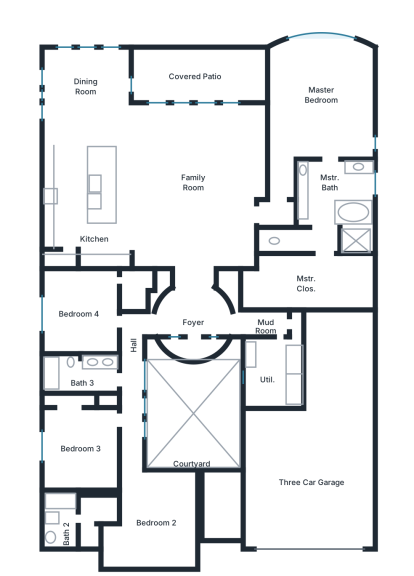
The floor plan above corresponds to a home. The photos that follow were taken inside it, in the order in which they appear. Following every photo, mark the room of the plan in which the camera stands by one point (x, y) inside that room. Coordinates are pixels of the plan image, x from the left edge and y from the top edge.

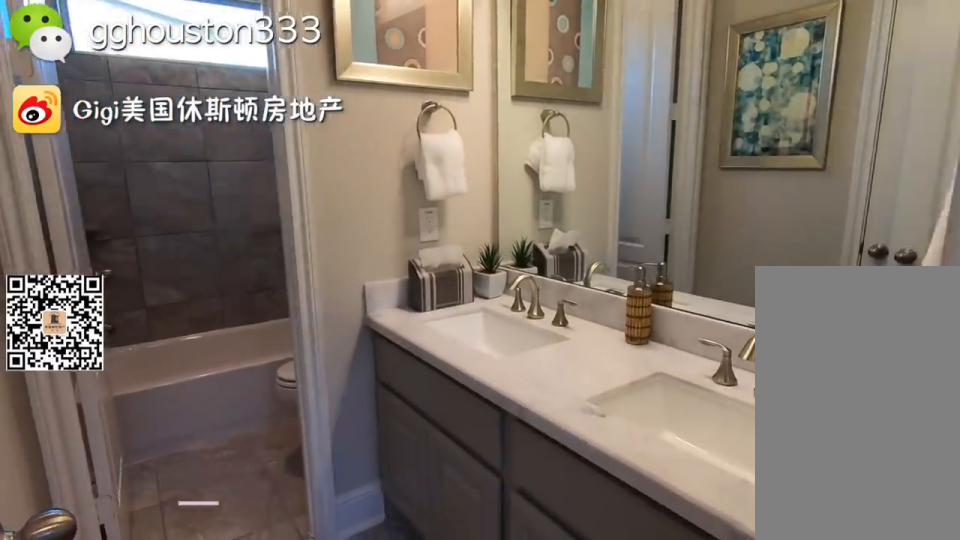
(77, 373)
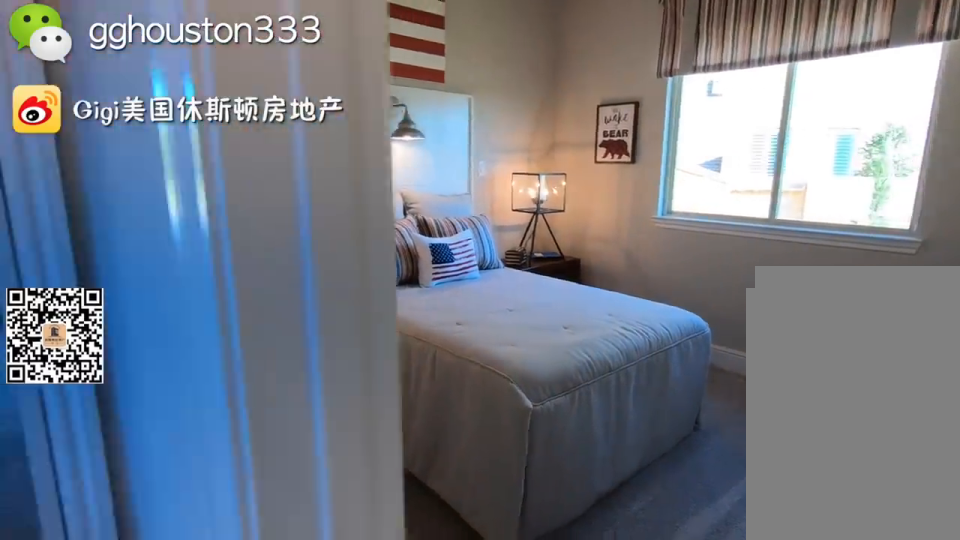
(78, 447)
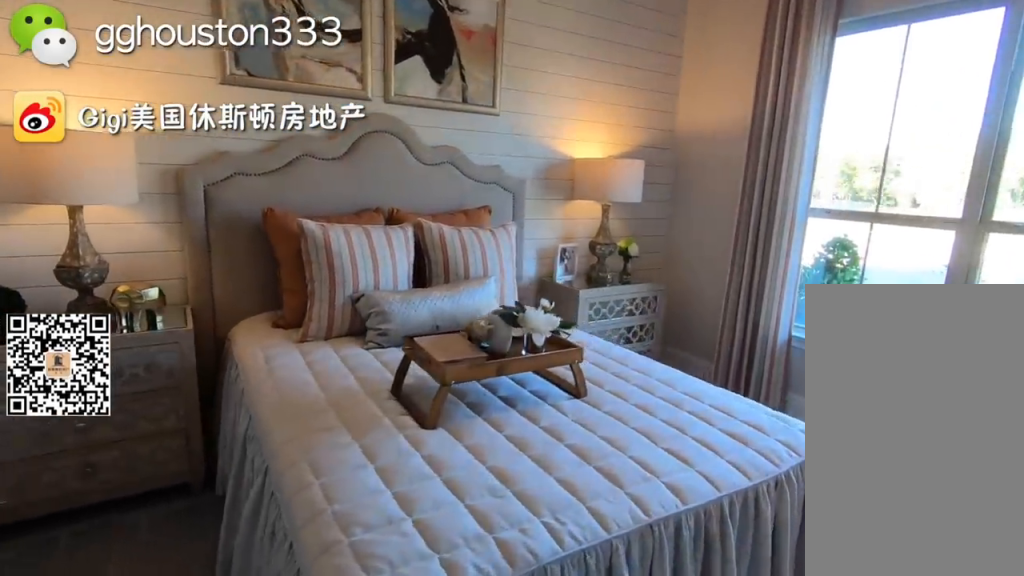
(152, 521)
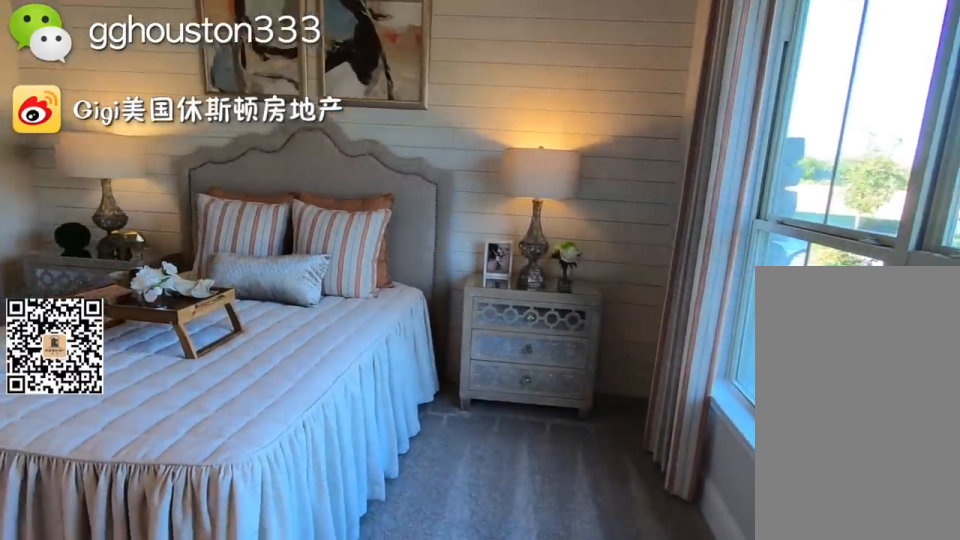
(152, 521)
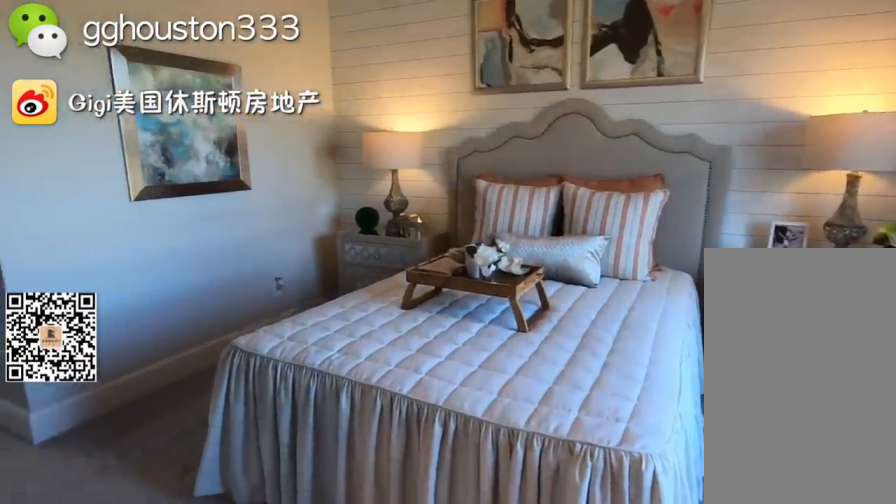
(152, 519)
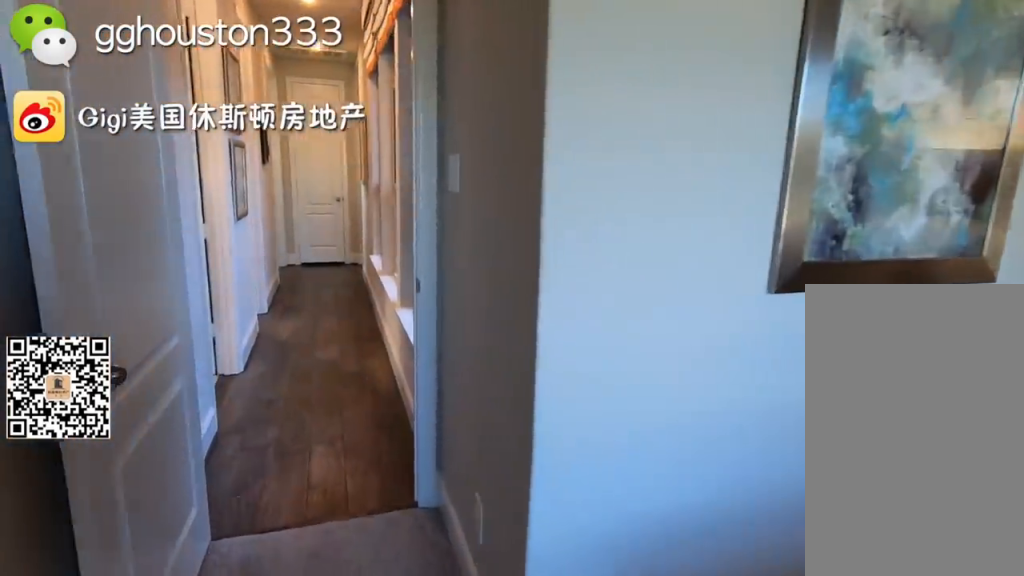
(152, 519)
